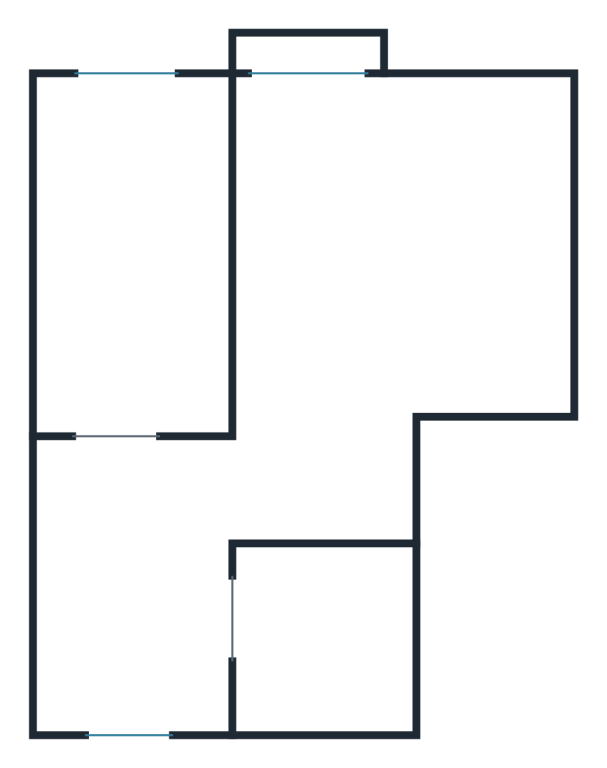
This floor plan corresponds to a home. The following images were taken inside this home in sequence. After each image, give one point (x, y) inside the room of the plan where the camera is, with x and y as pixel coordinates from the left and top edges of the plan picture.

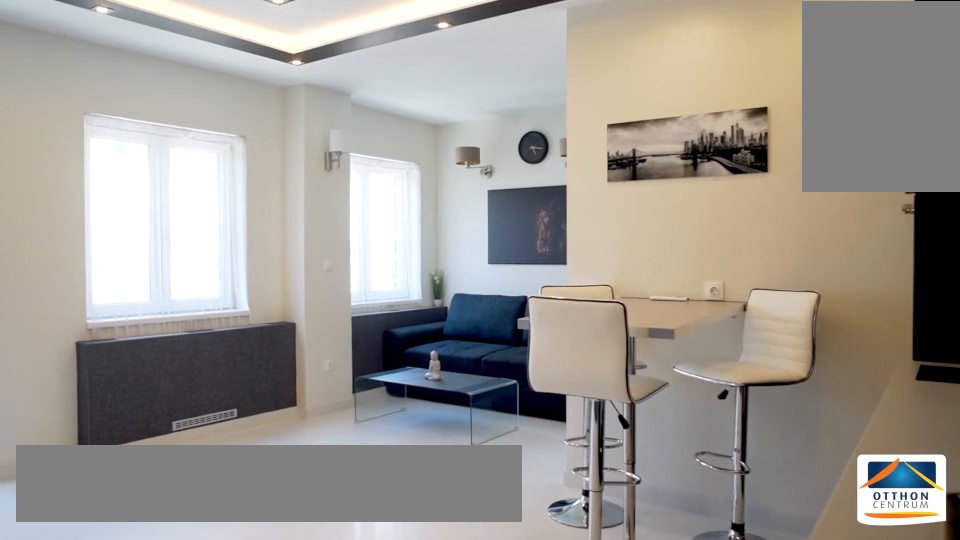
(365, 277)
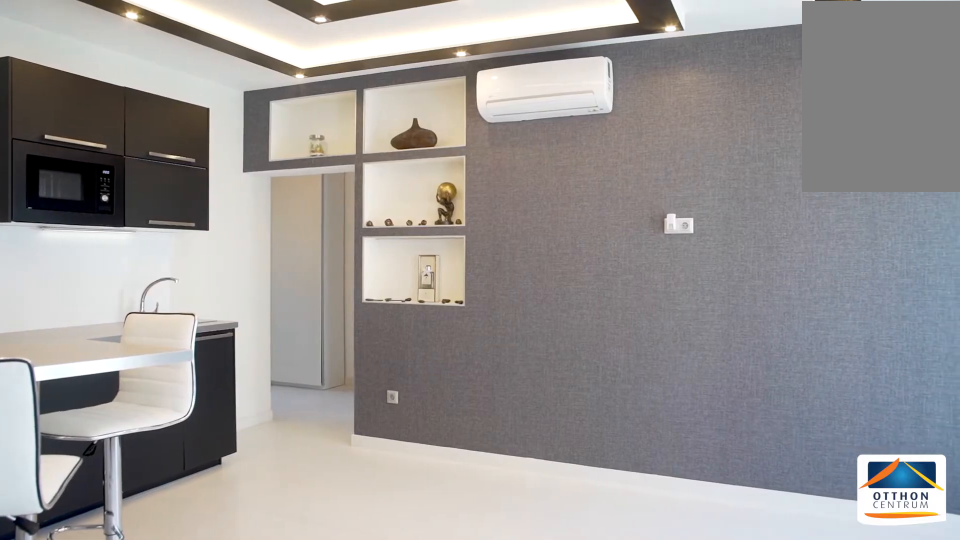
(365, 278)
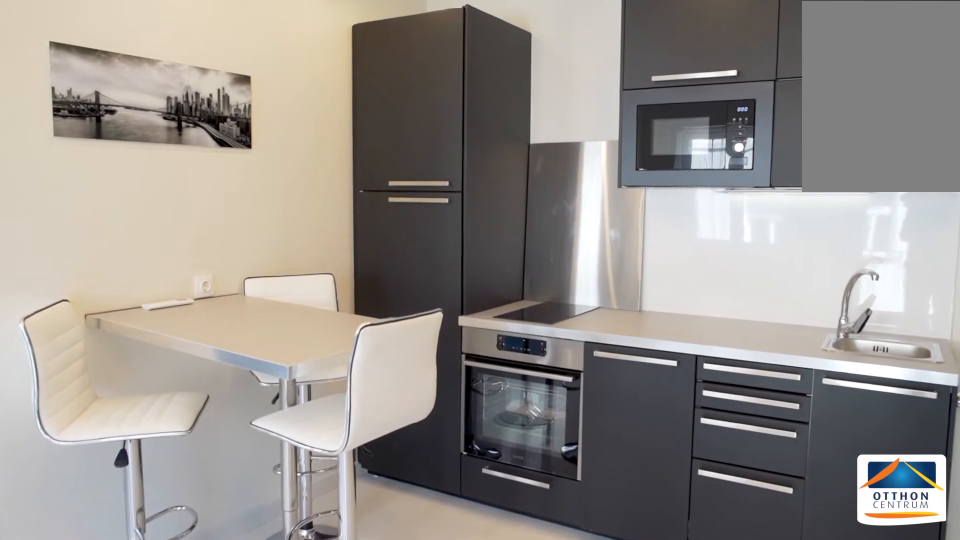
(364, 277)
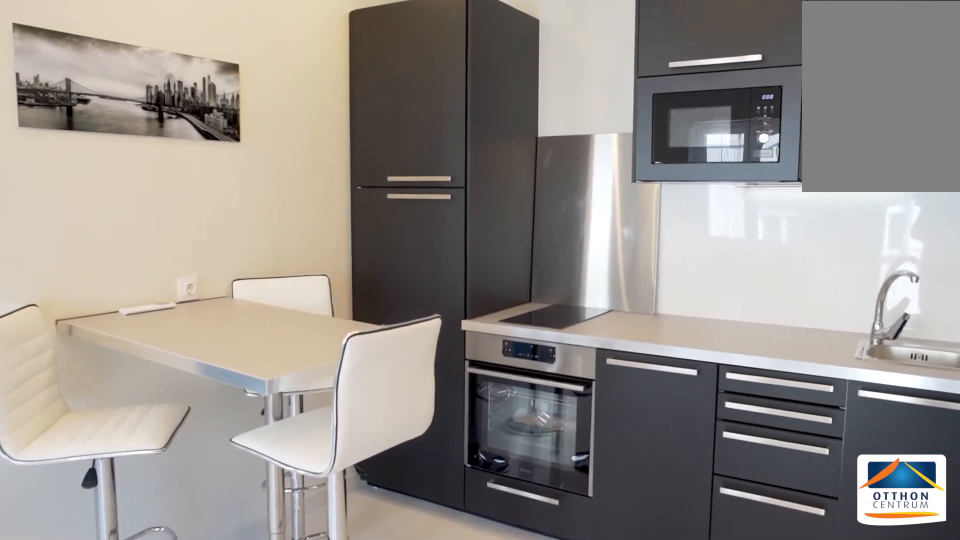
(365, 278)
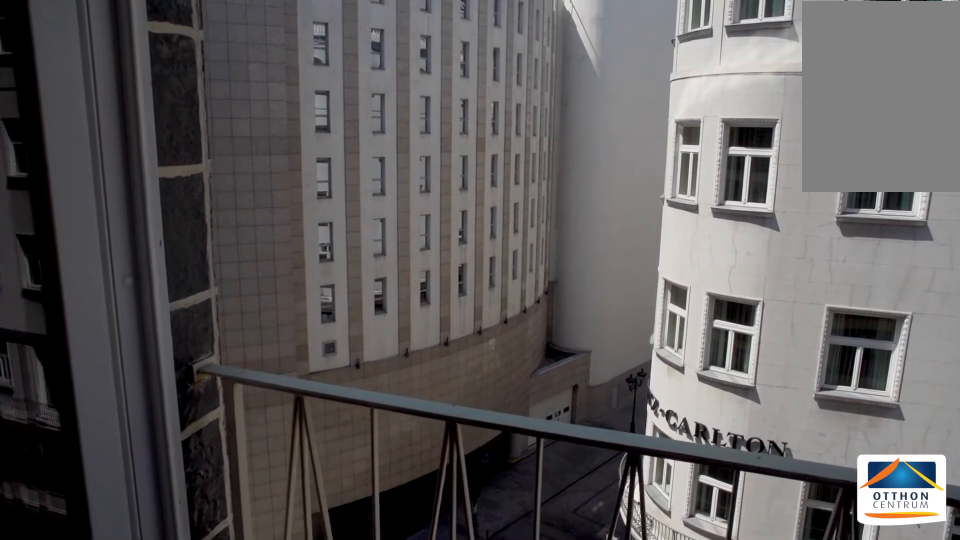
(365, 278)
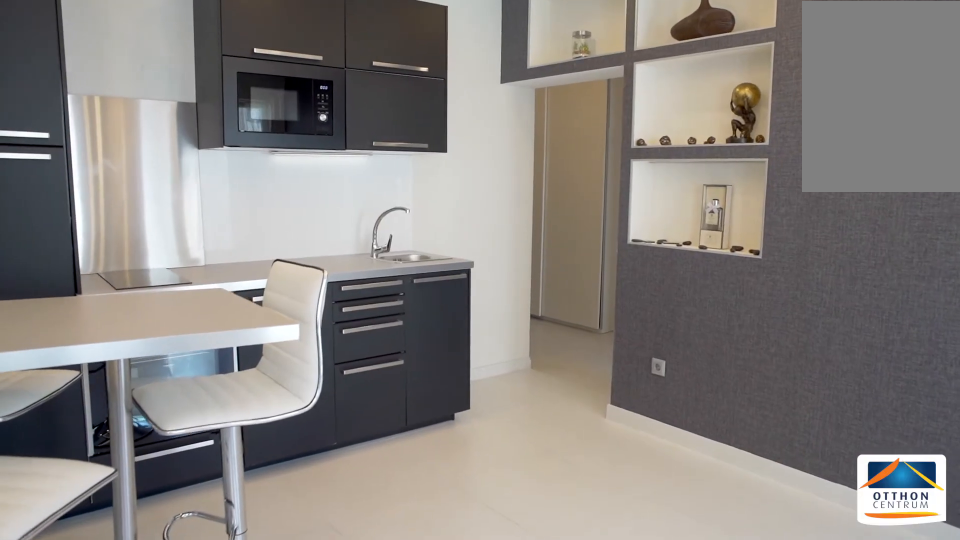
(365, 278)
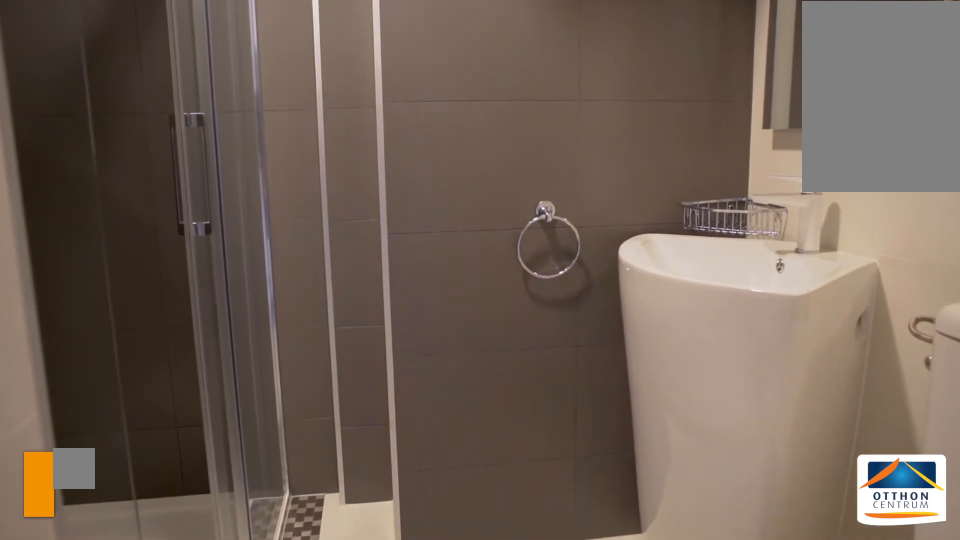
(325, 636)
